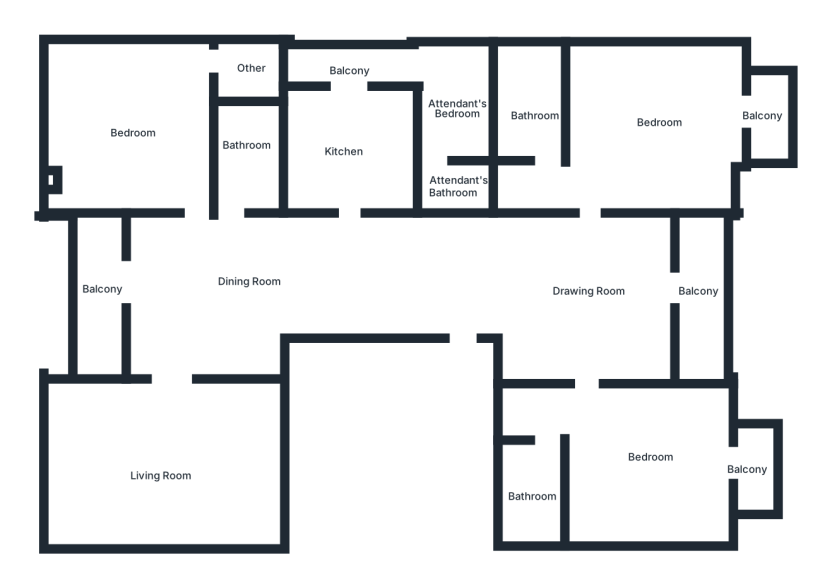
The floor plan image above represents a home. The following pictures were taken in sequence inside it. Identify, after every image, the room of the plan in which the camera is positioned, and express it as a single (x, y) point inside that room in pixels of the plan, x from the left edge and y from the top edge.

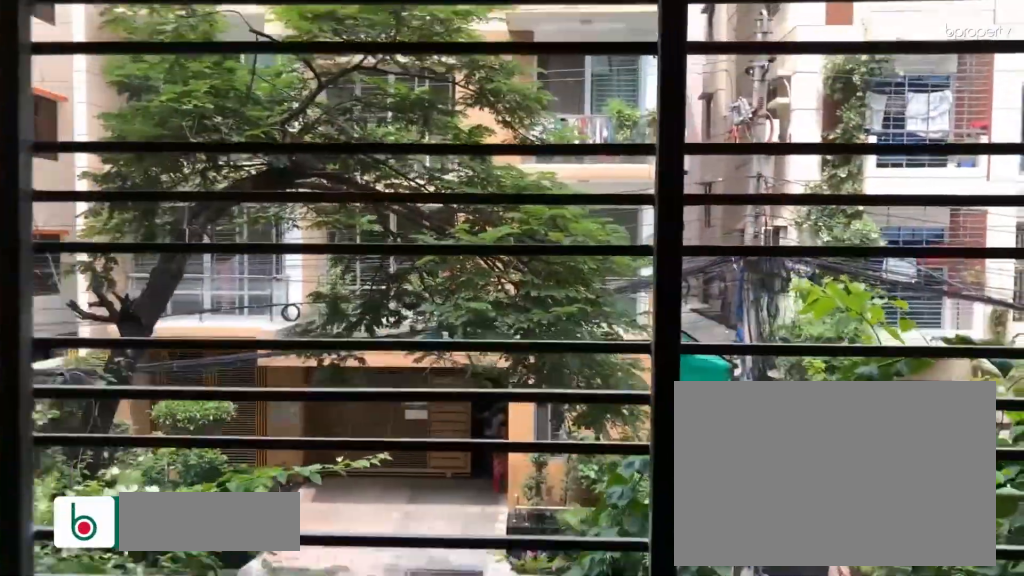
(94, 285)
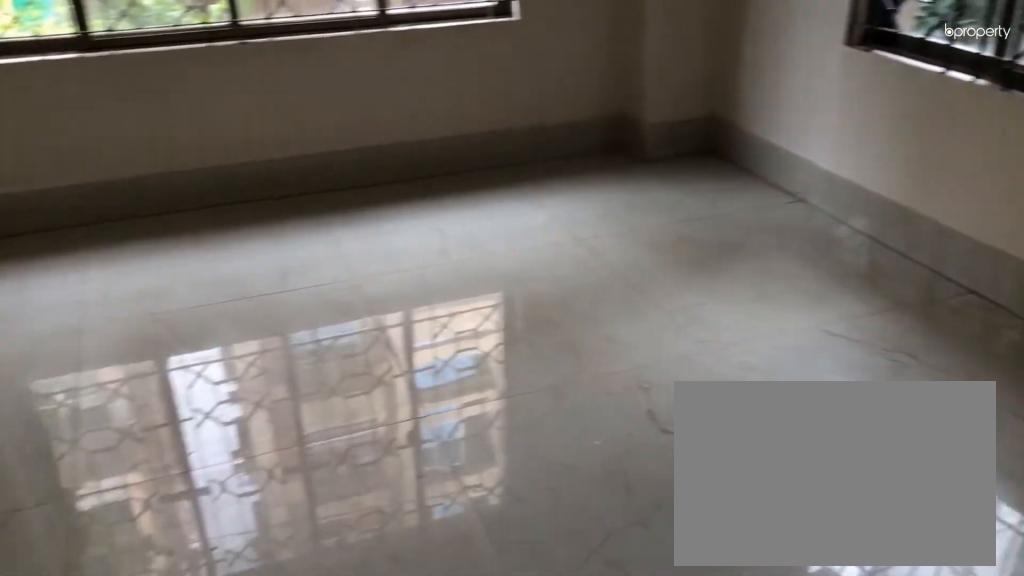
(136, 128)
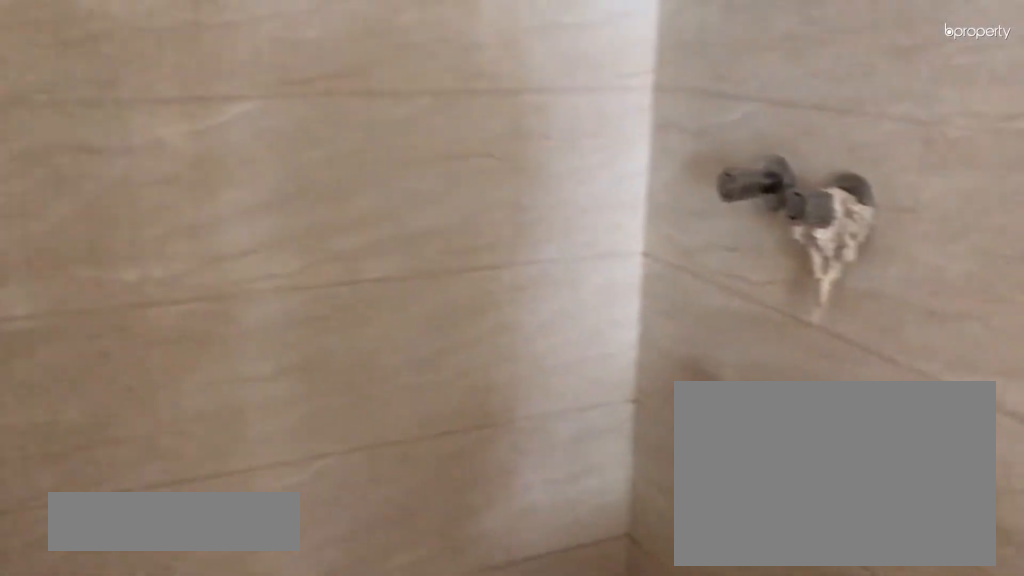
(247, 152)
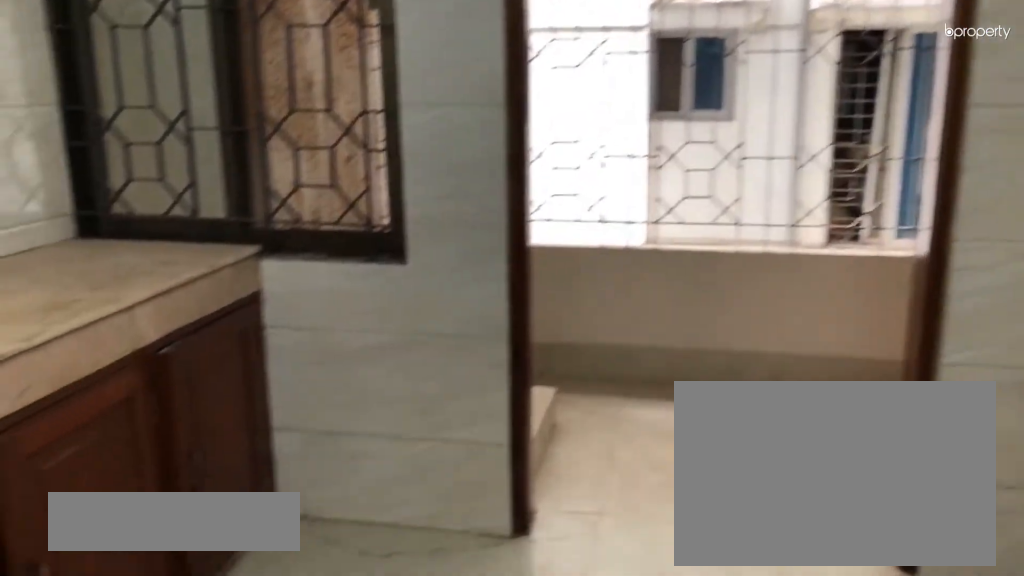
(345, 147)
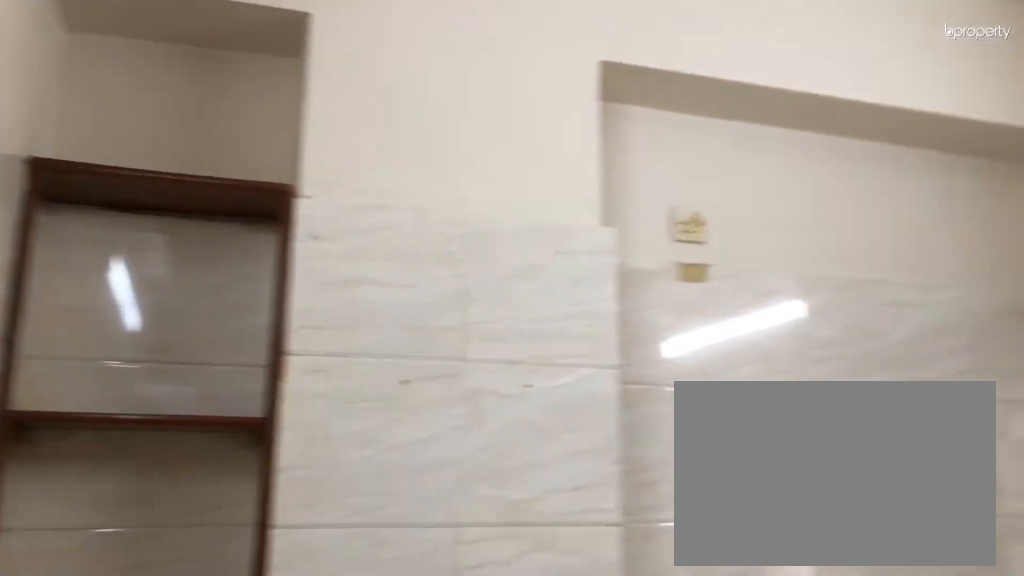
(345, 147)
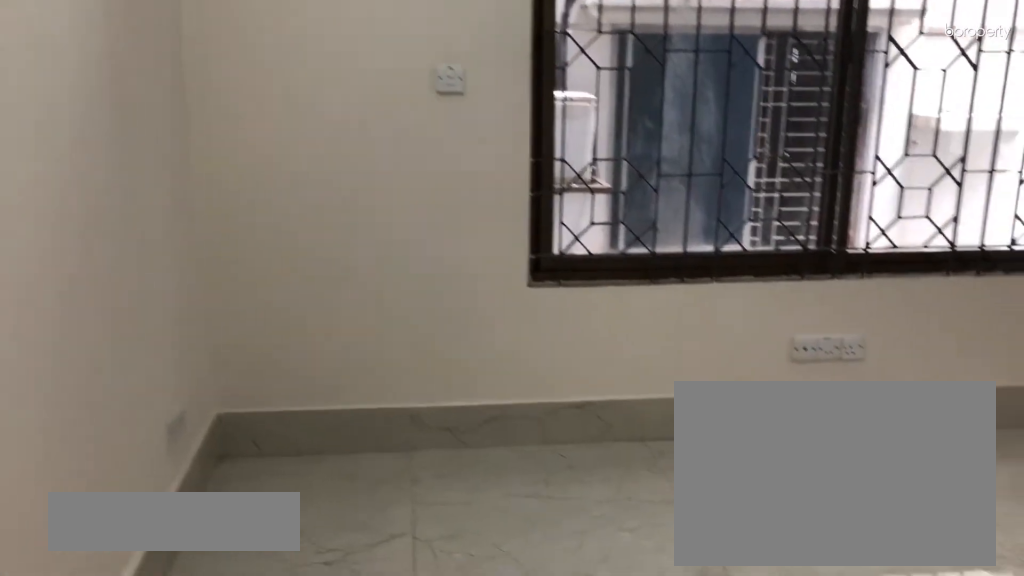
(664, 121)
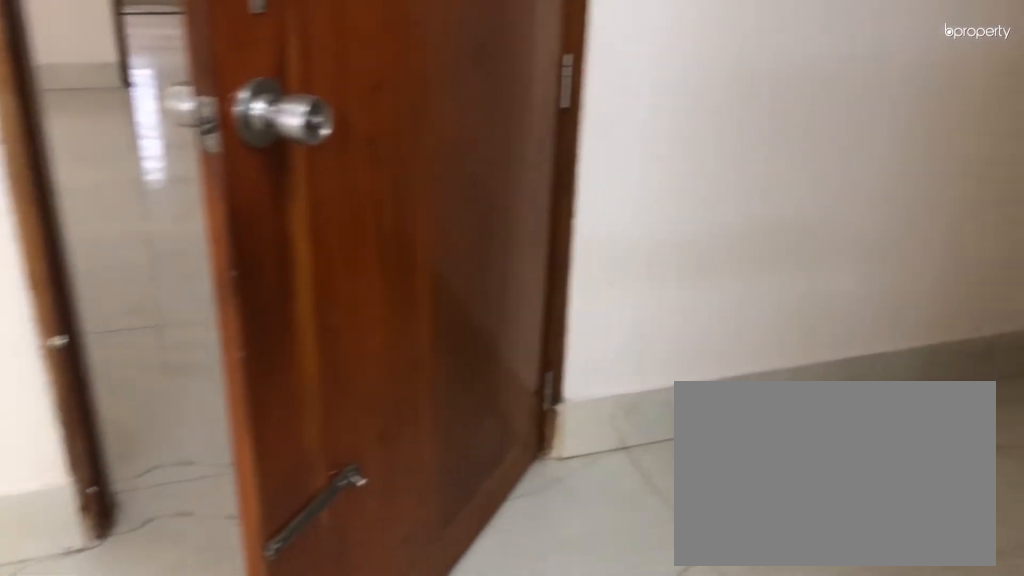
(664, 121)
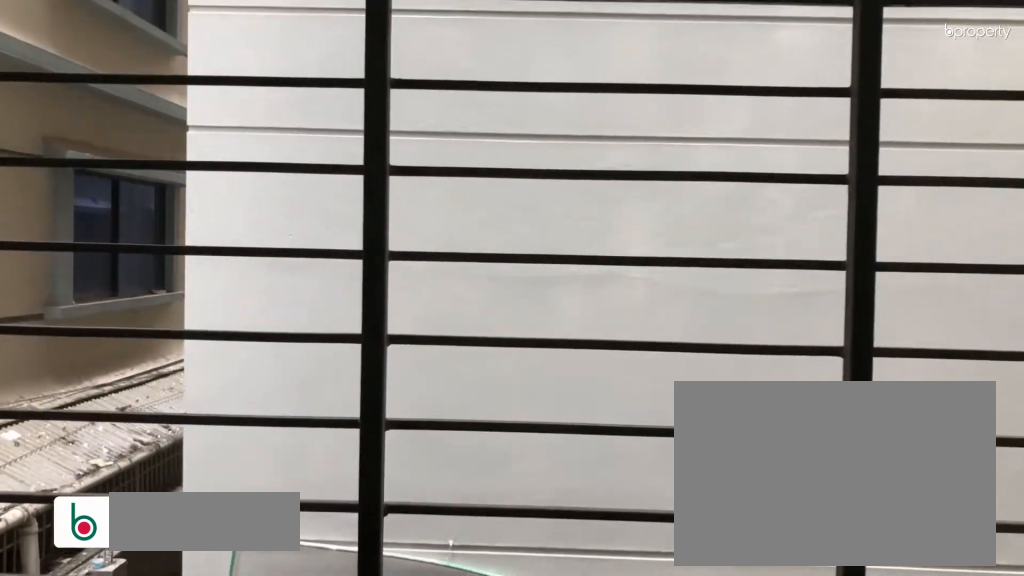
(770, 115)
